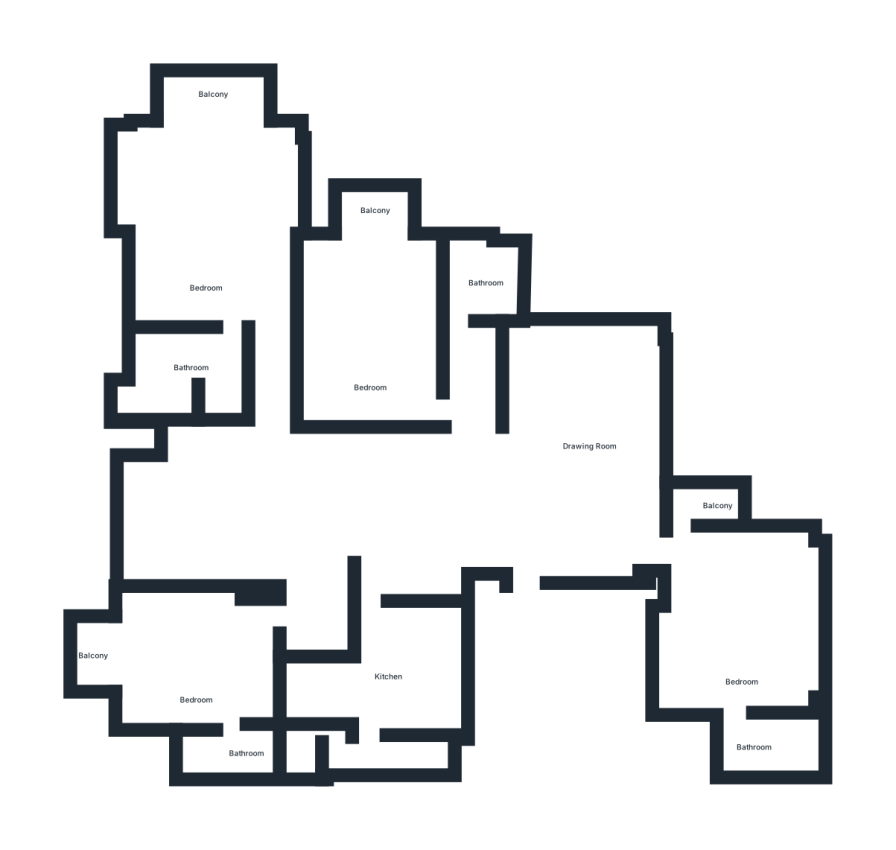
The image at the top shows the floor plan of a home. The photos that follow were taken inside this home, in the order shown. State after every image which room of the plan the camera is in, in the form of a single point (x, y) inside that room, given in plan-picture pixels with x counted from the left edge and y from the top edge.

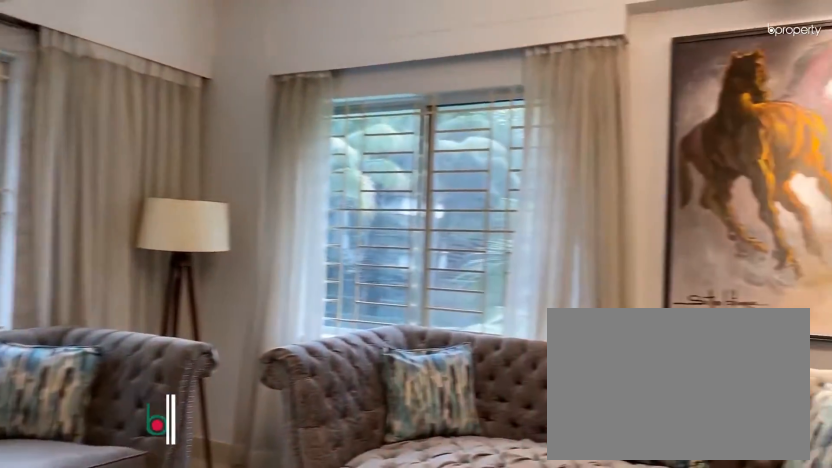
(591, 442)
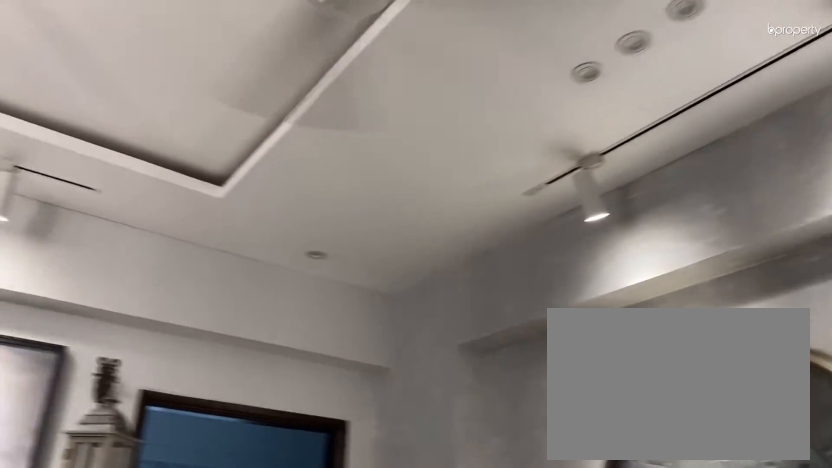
(591, 442)
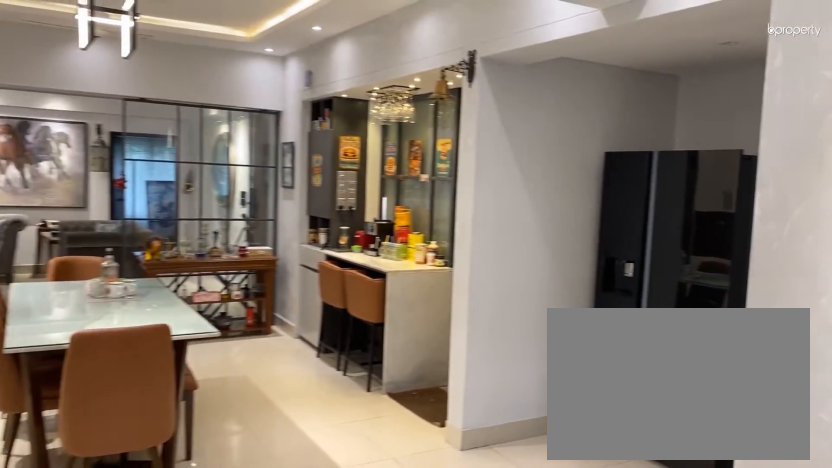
(314, 486)
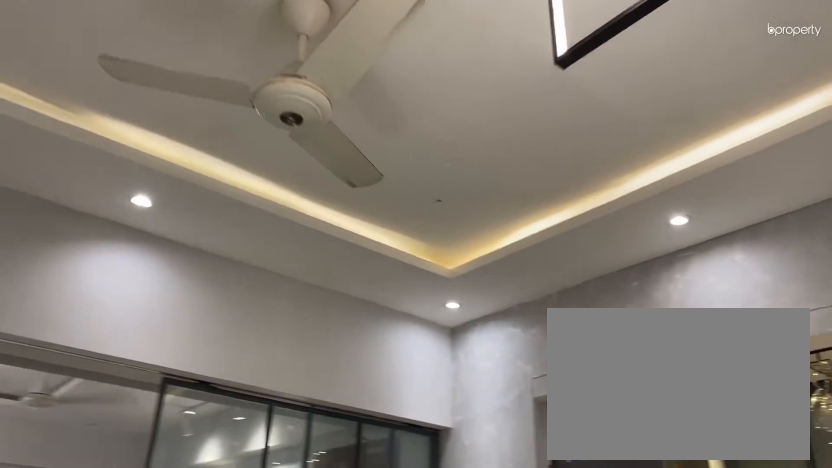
(315, 486)
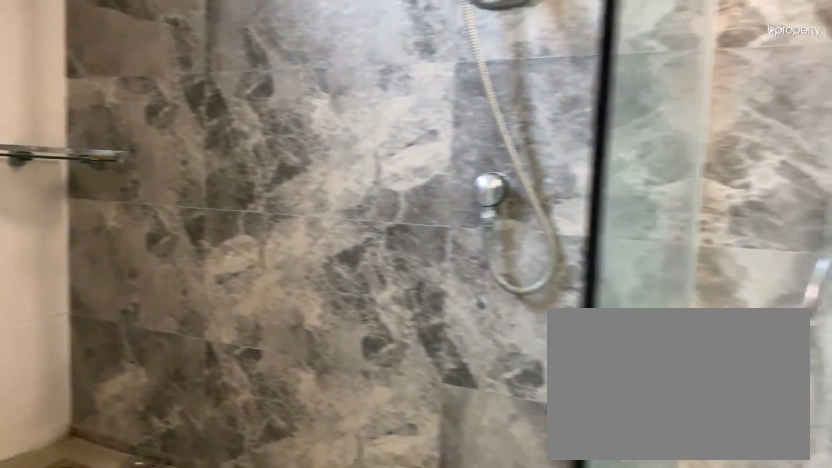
(785, 745)
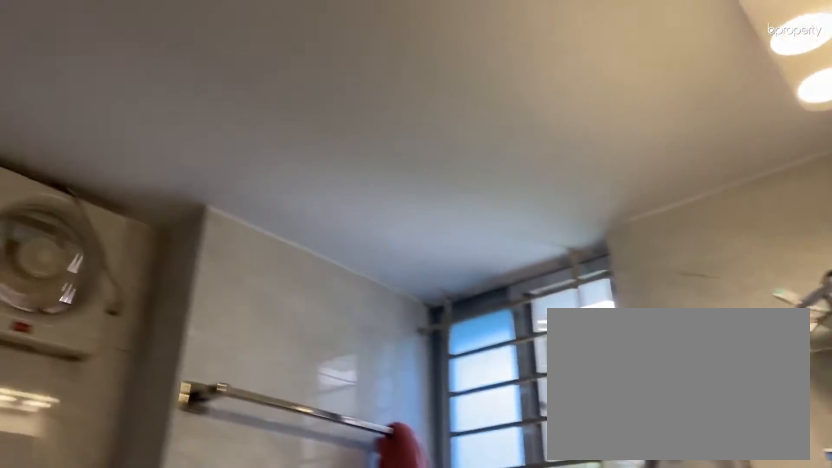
(486, 271)
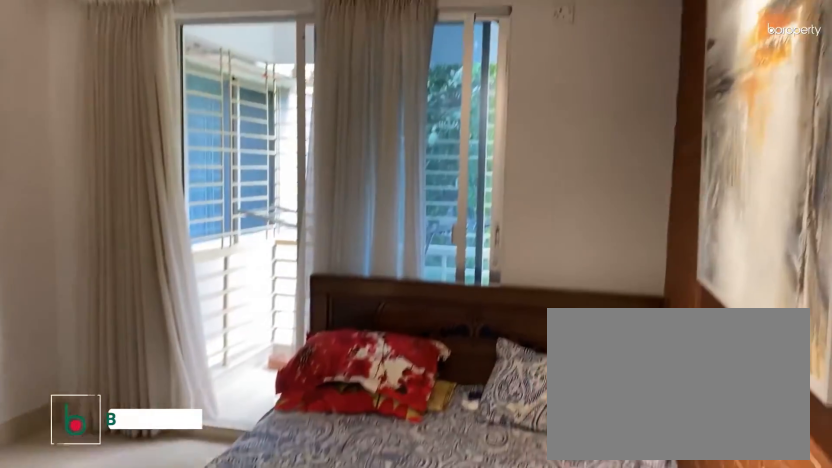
(370, 325)
